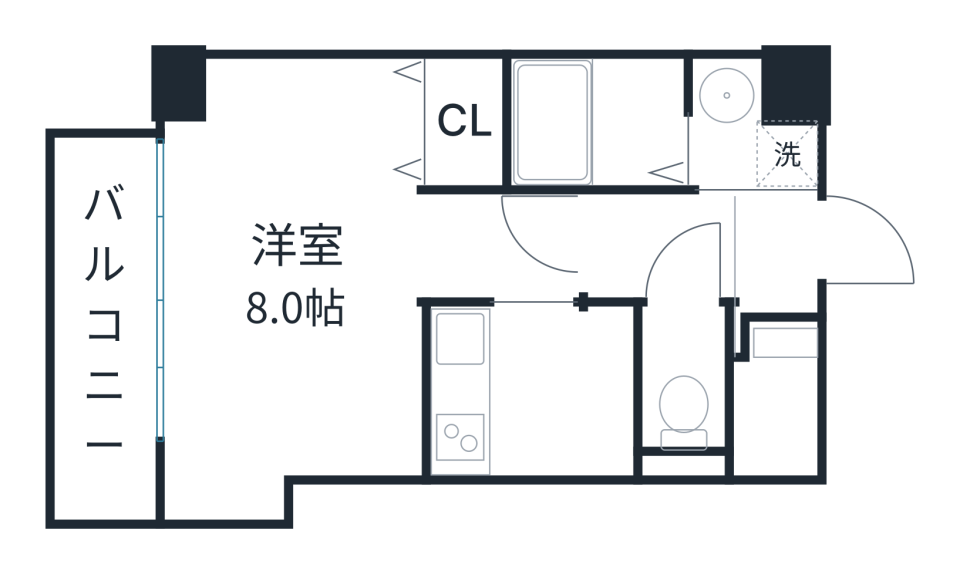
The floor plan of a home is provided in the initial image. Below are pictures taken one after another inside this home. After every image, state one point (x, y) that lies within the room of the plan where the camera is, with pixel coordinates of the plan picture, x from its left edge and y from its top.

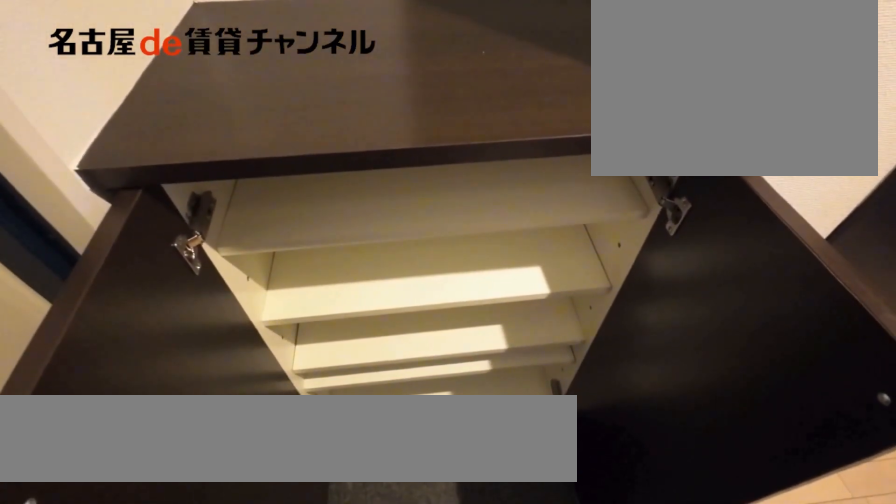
(785, 343)
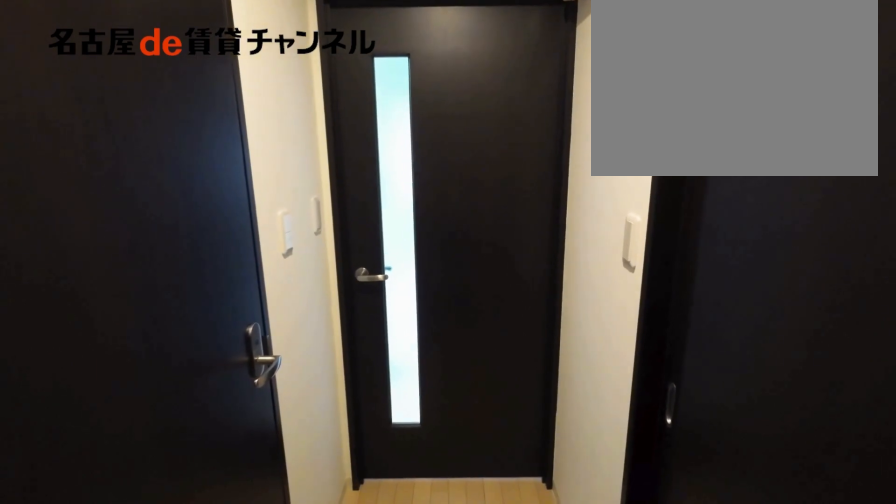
(661, 247)
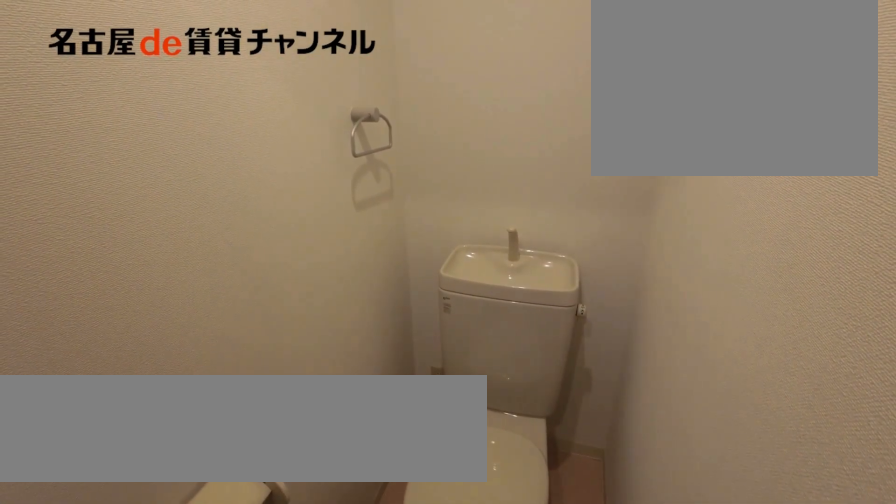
(684, 380)
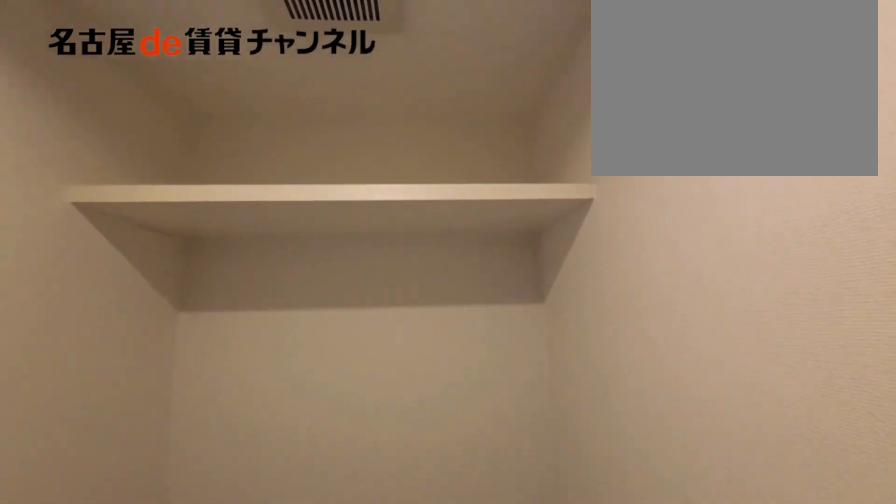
(684, 380)
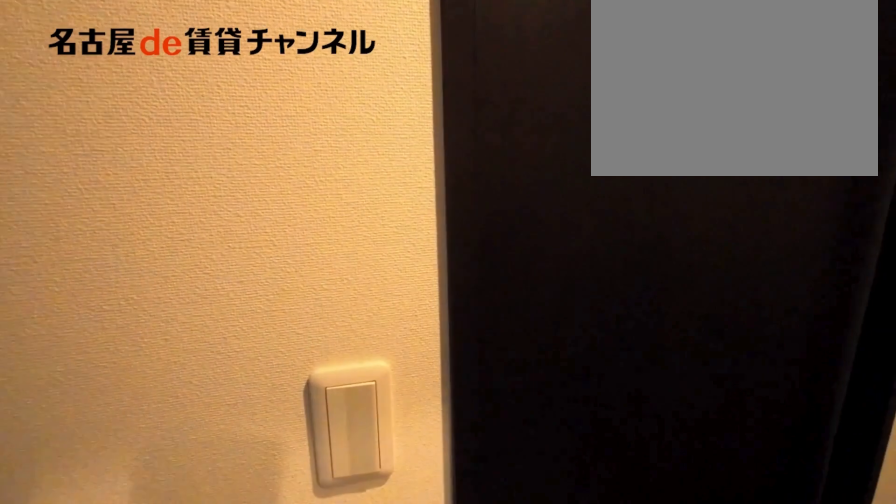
(661, 247)
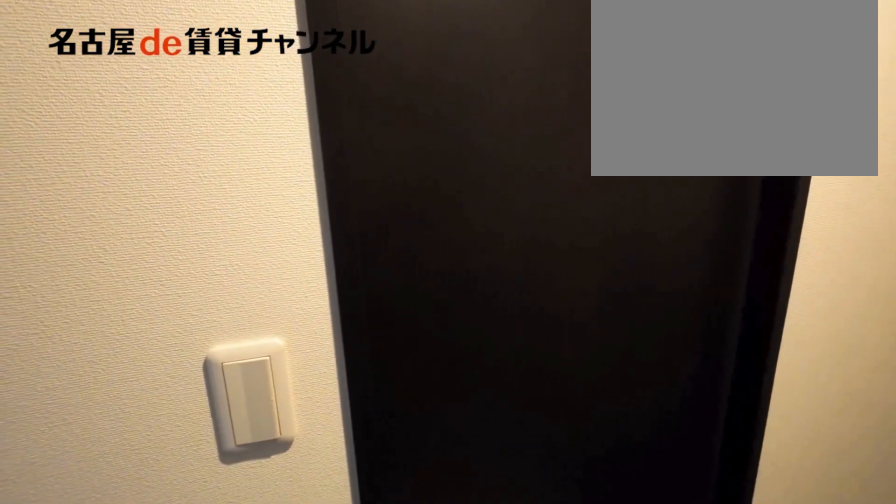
(661, 247)
